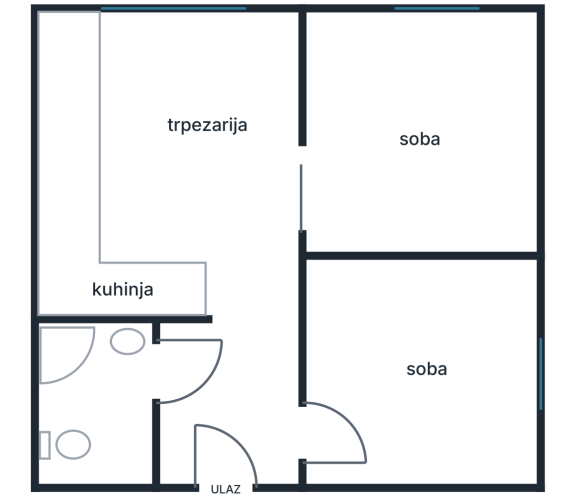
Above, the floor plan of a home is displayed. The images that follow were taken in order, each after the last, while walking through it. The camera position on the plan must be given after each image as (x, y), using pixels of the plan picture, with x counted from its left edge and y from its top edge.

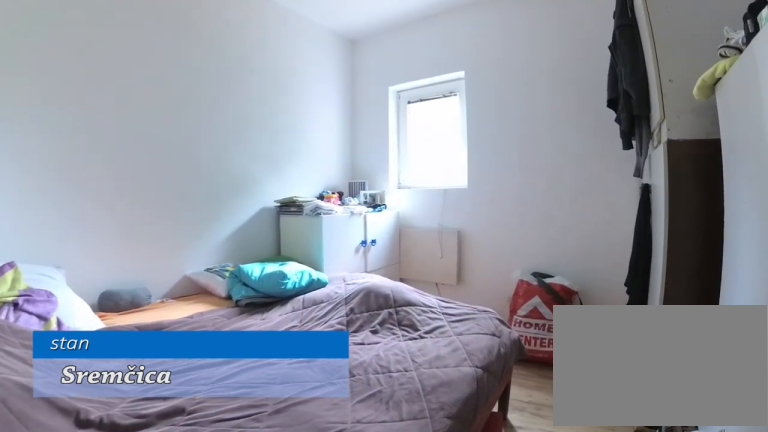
(323, 451)
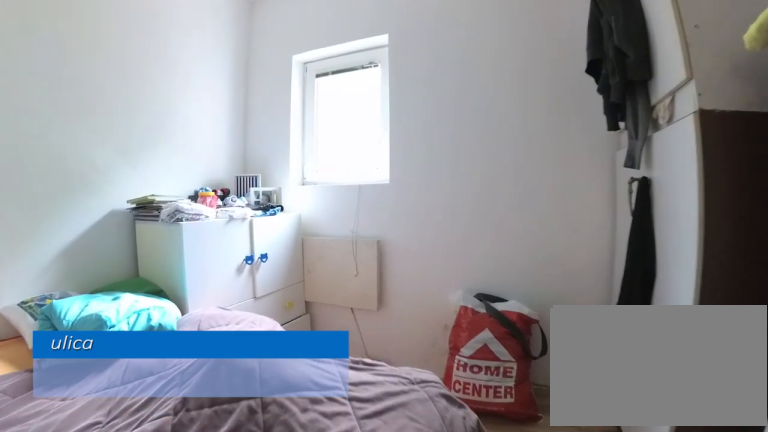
(384, 439)
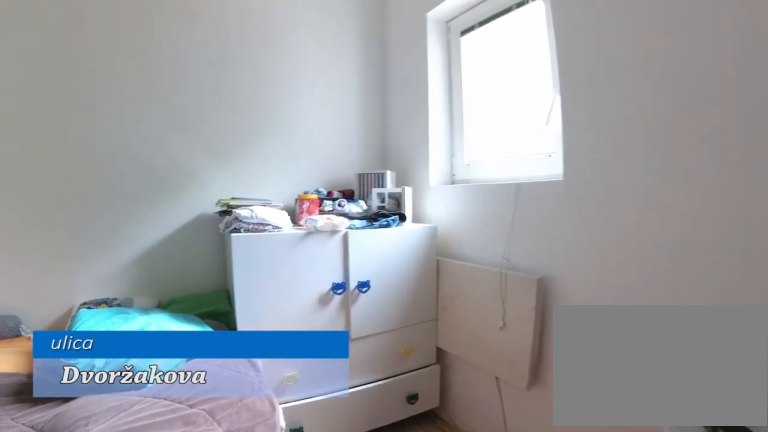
(454, 418)
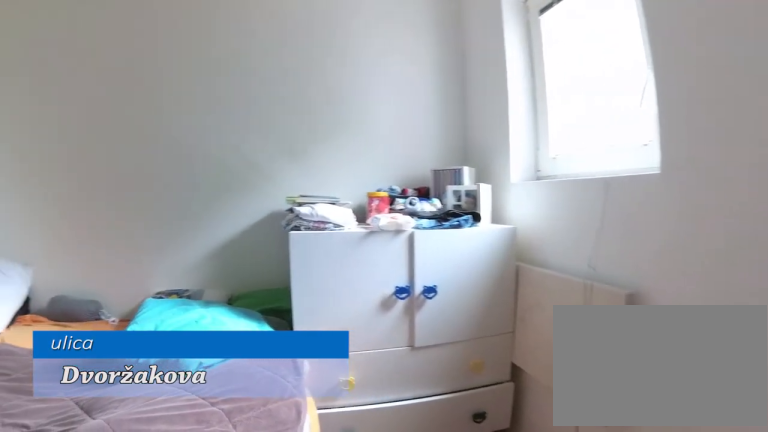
(460, 414)
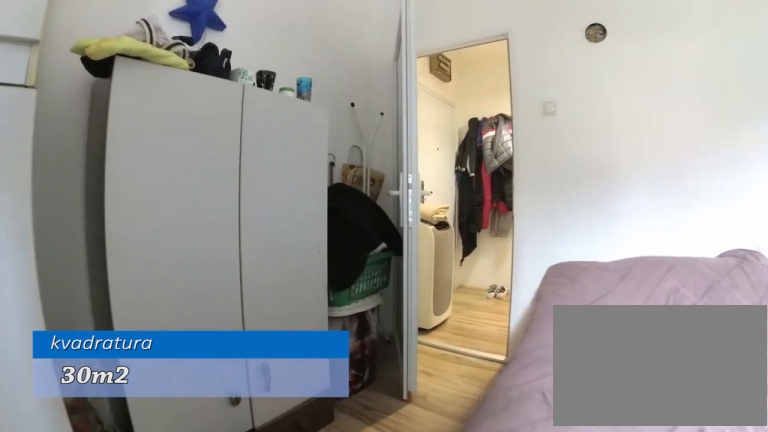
(479, 388)
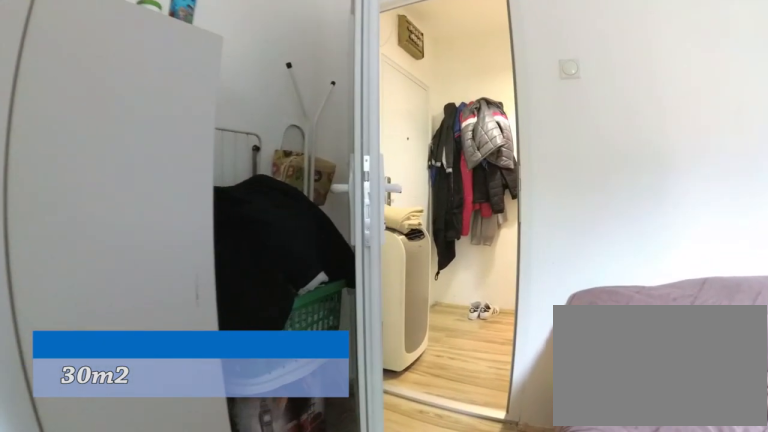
(448, 415)
